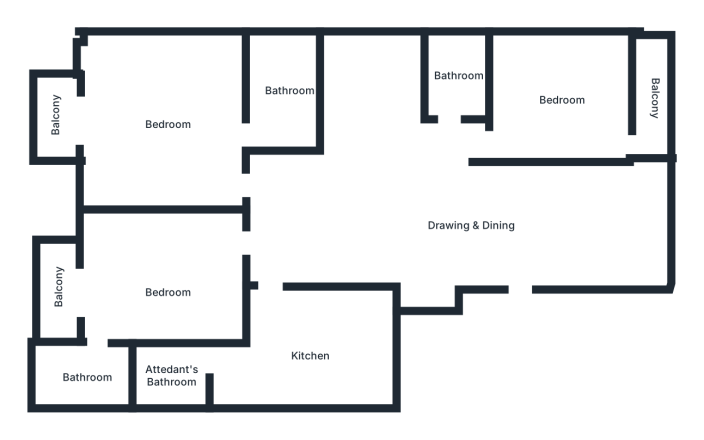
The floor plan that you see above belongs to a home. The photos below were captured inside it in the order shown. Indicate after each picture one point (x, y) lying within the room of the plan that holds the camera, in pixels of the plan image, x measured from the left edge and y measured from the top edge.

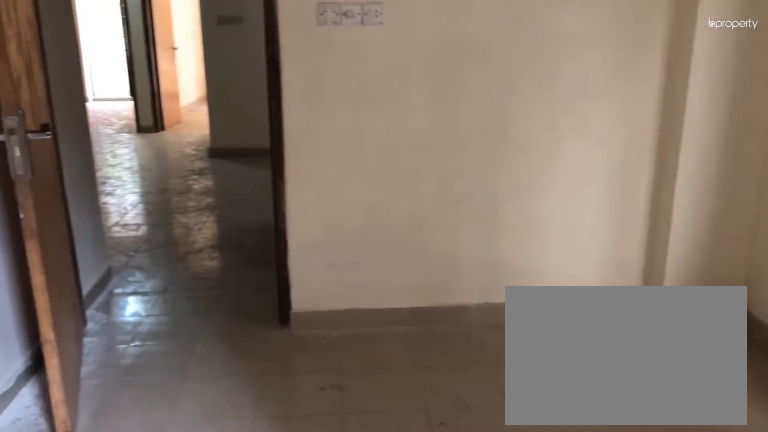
(559, 105)
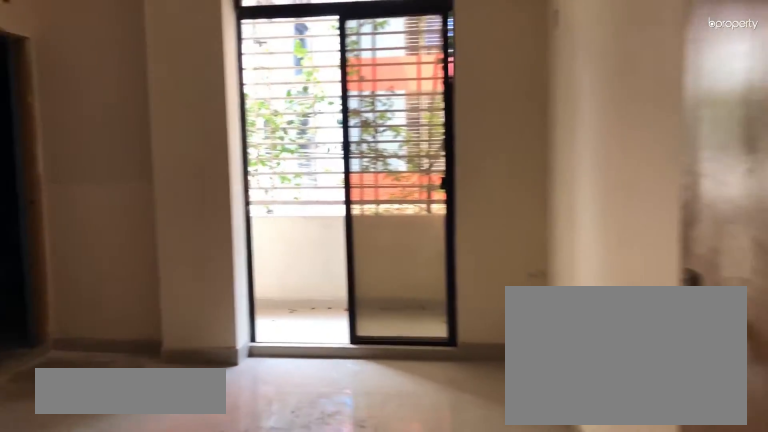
(169, 292)
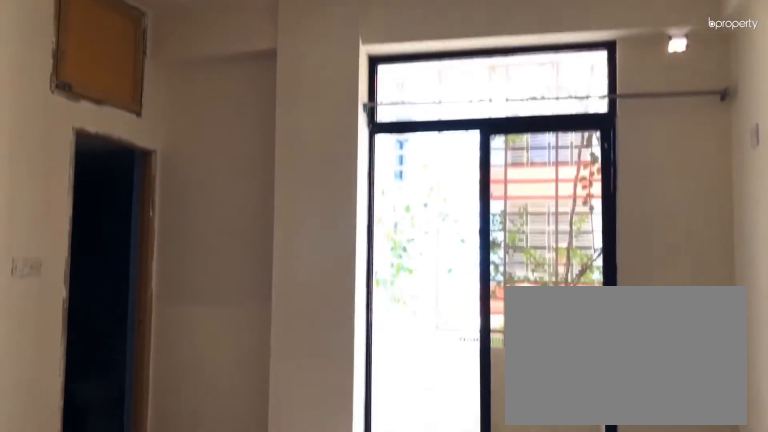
(169, 292)
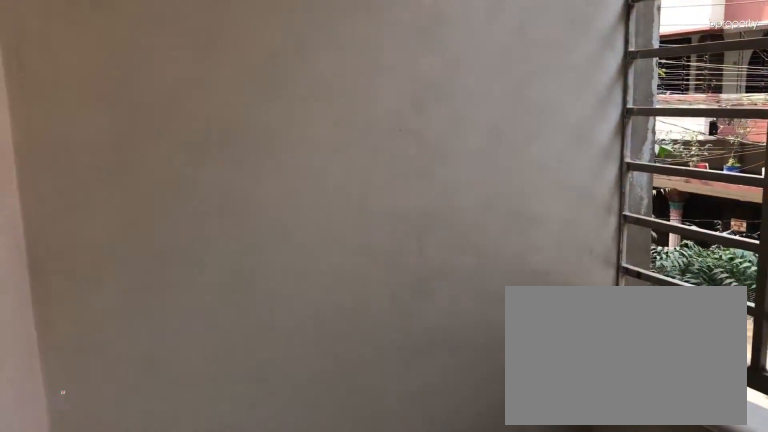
(63, 291)
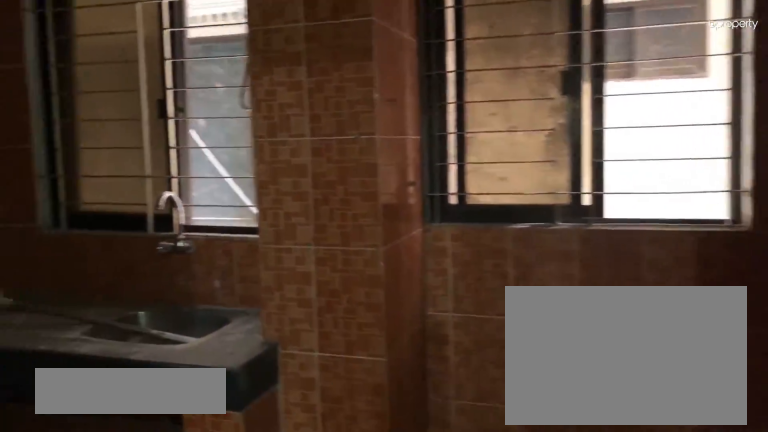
(311, 353)
